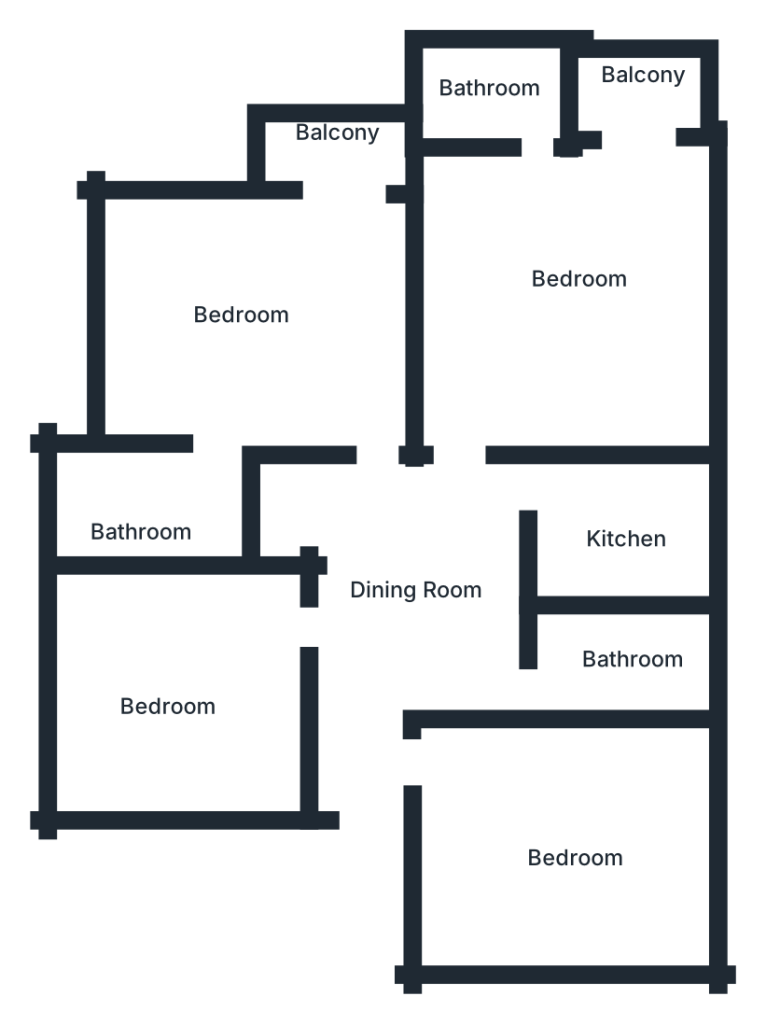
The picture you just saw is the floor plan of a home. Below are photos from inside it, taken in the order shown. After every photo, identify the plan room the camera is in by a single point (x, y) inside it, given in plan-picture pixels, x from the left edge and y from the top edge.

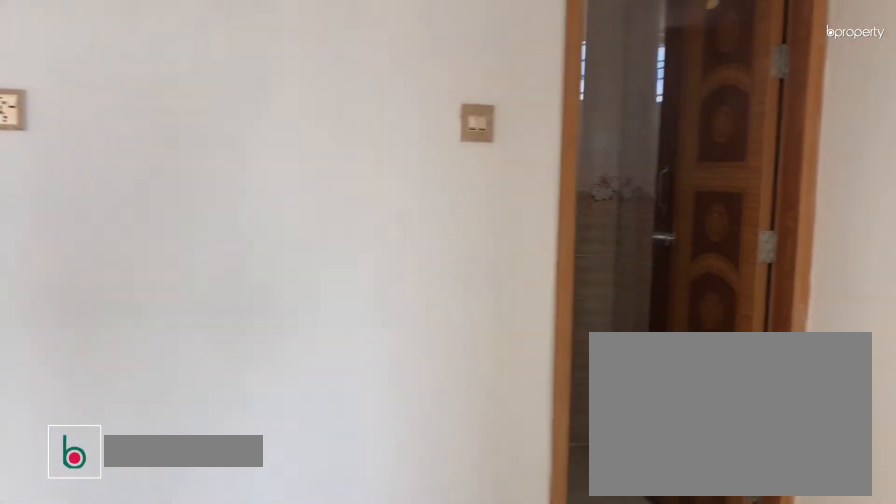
(410, 601)
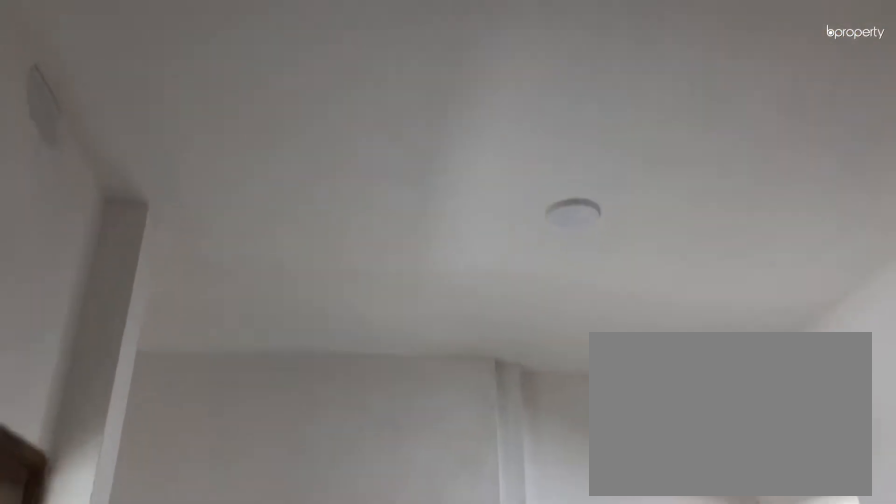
(413, 585)
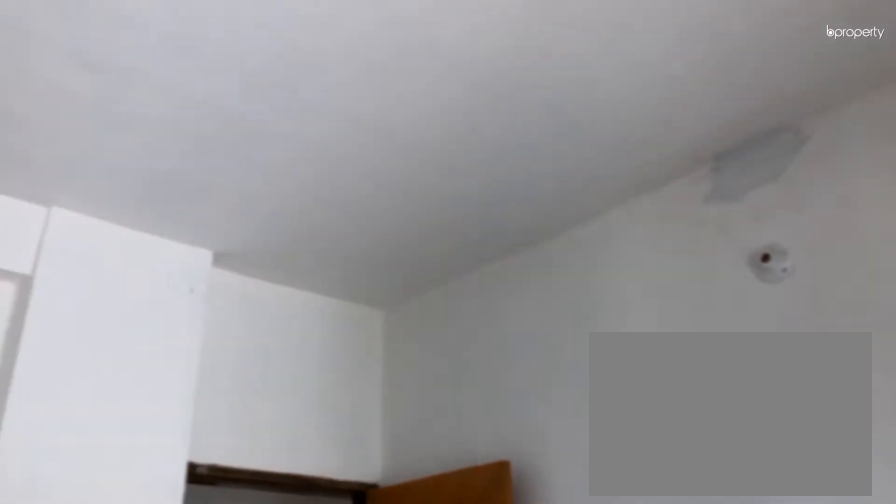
(554, 857)
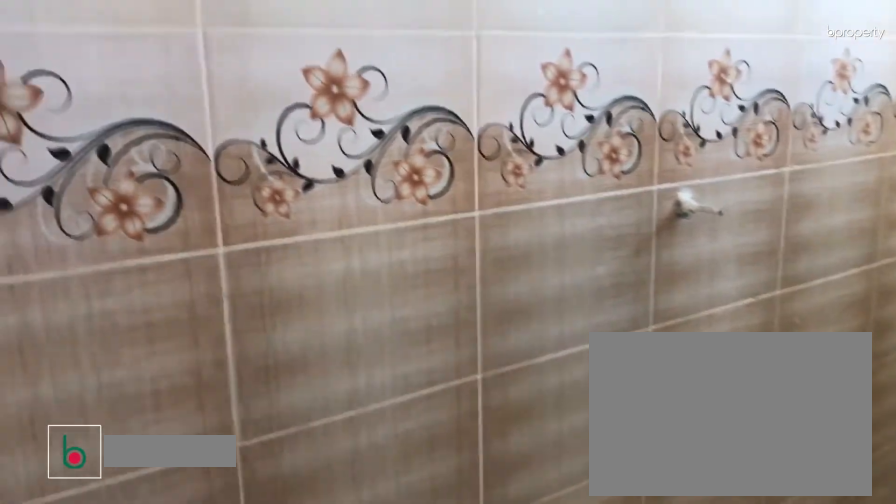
(612, 662)
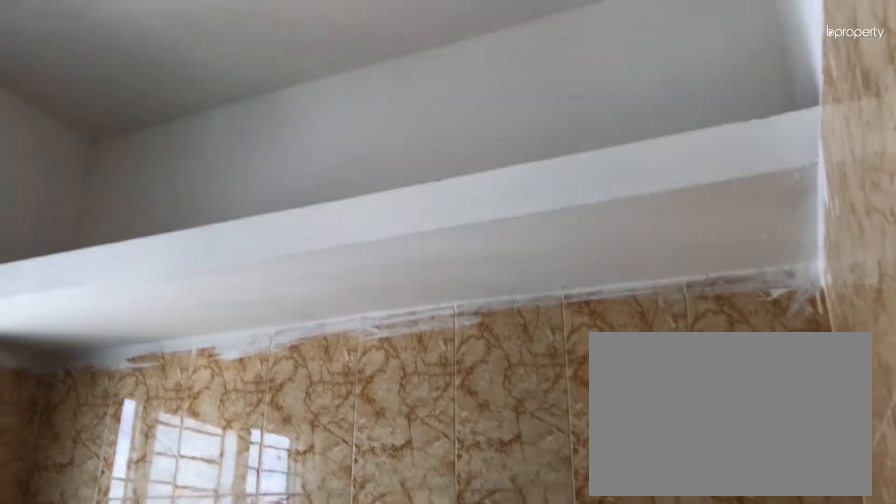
(612, 537)
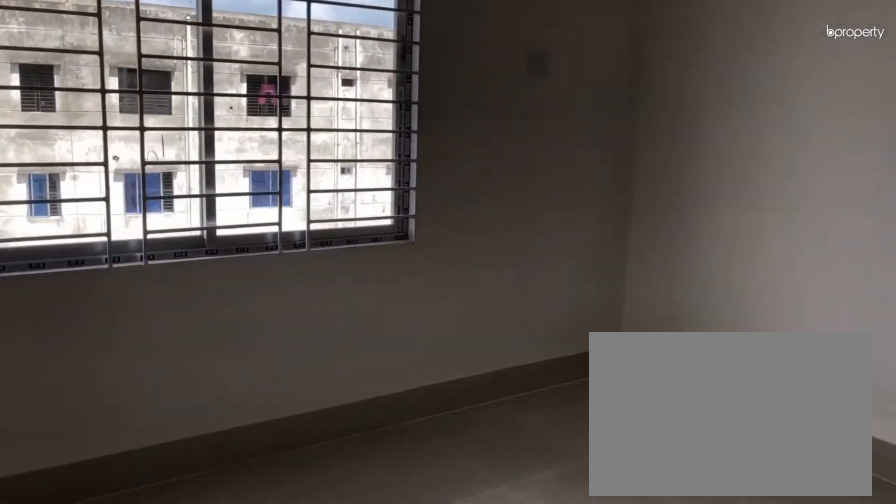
(564, 263)
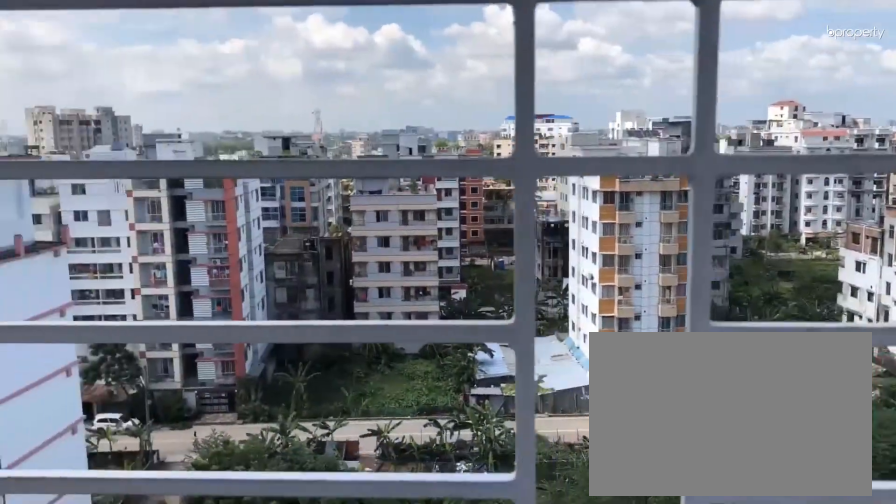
(634, 83)
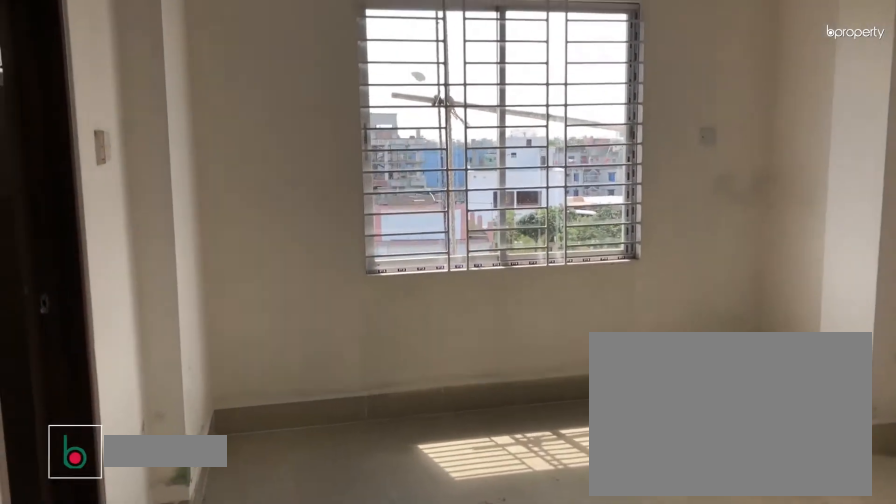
(255, 331)
